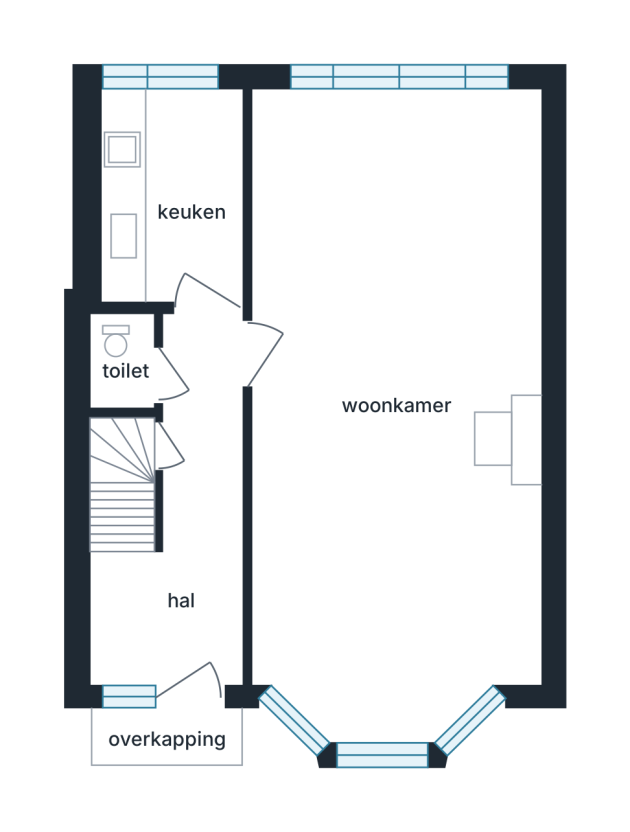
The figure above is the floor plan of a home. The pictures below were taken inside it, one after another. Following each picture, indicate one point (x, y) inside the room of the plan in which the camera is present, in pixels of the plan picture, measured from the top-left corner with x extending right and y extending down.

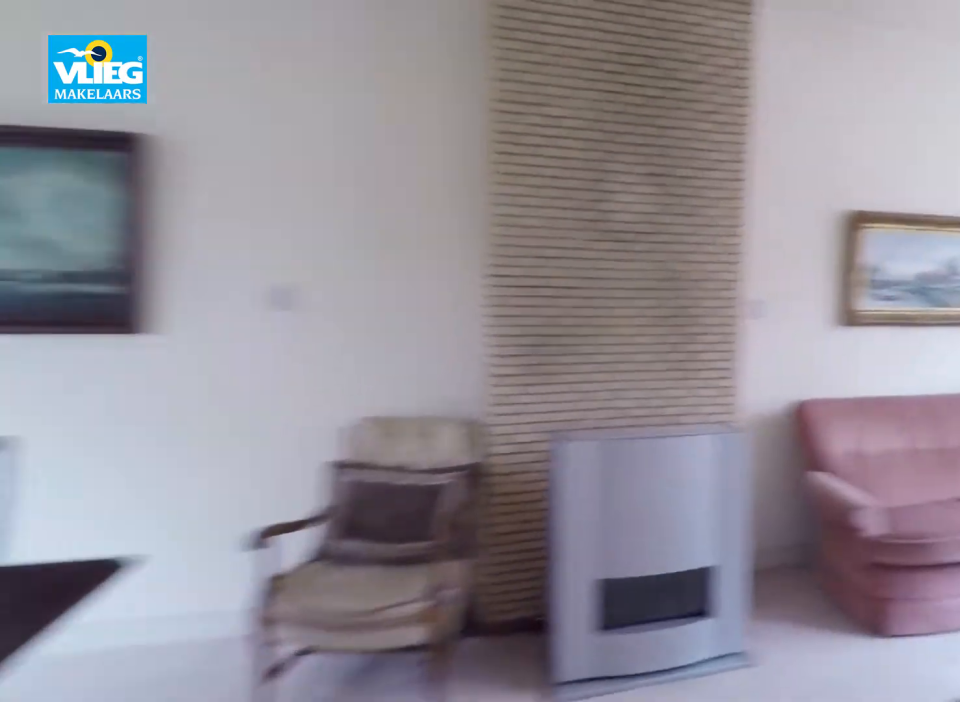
(387, 149)
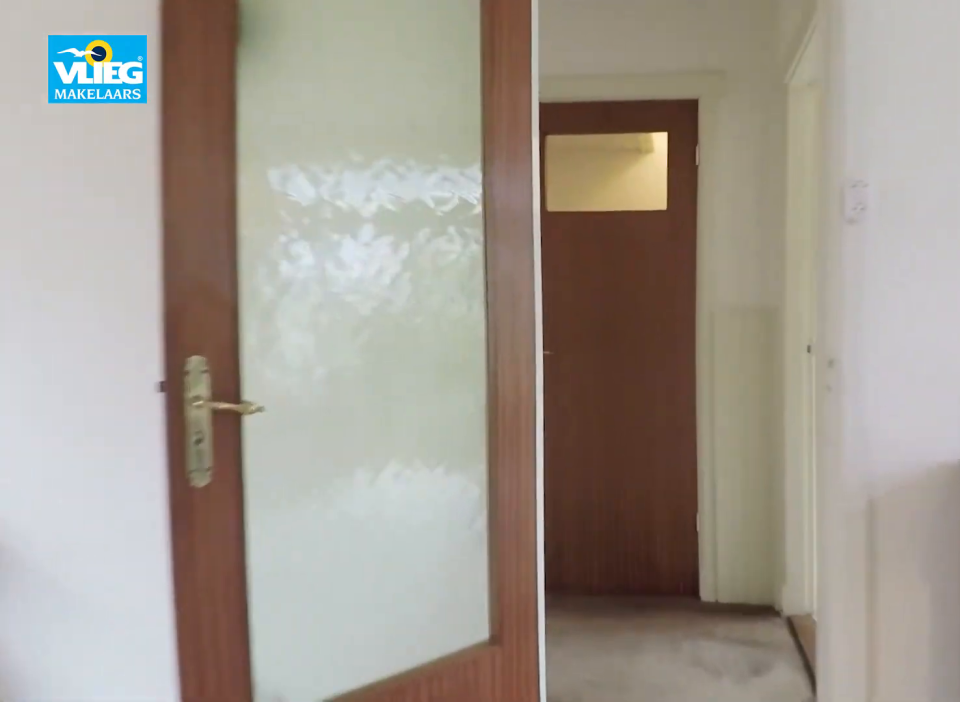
(387, 149)
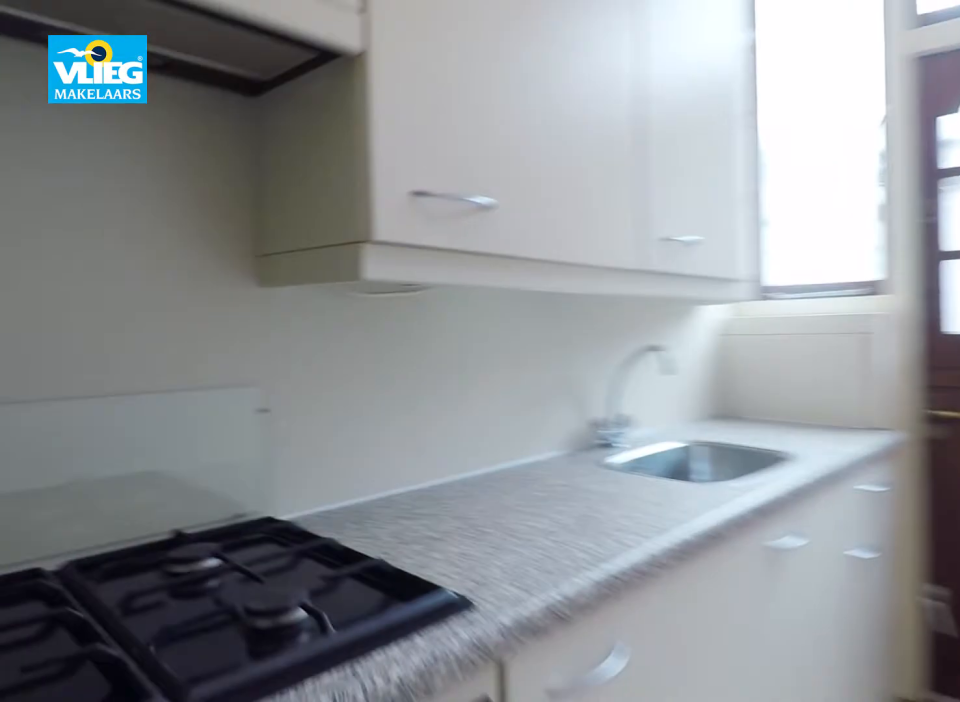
(172, 194)
